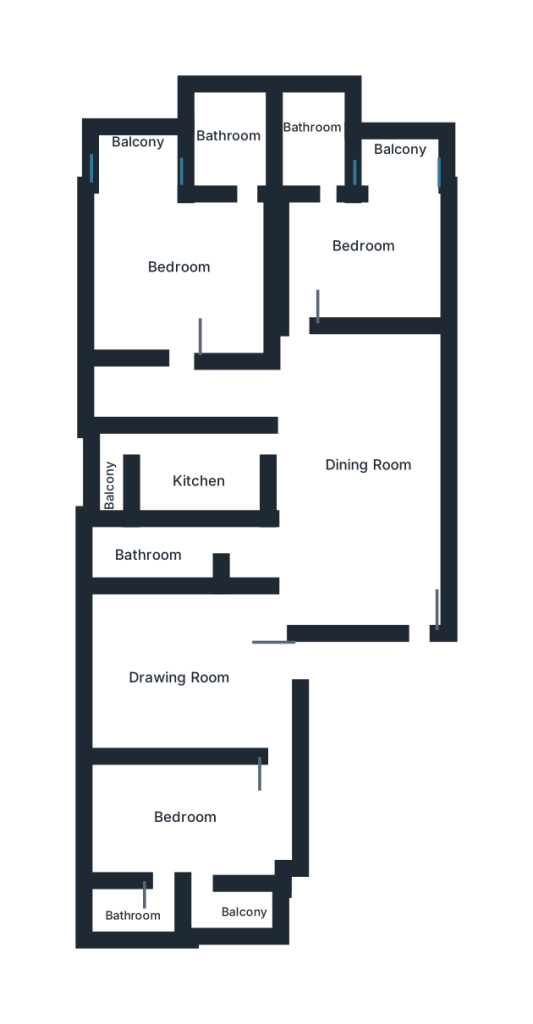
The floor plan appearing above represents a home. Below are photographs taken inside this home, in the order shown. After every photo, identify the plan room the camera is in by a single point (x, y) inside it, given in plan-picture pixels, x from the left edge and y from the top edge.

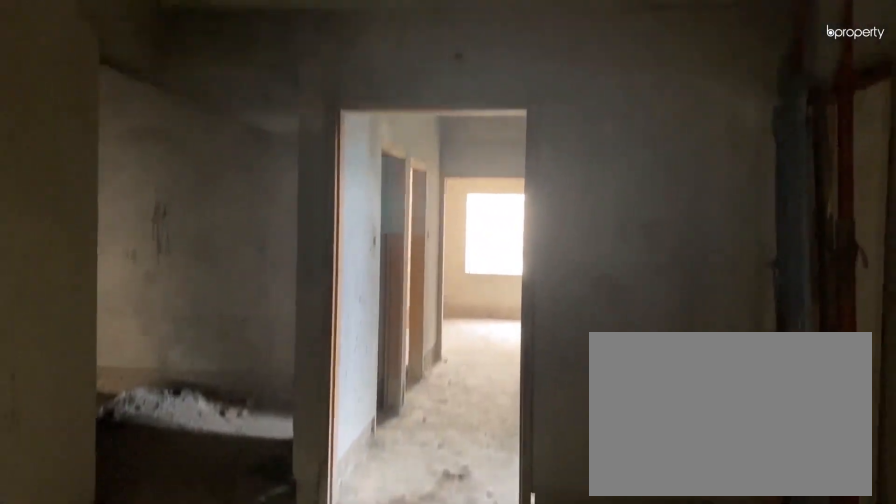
(172, 671)
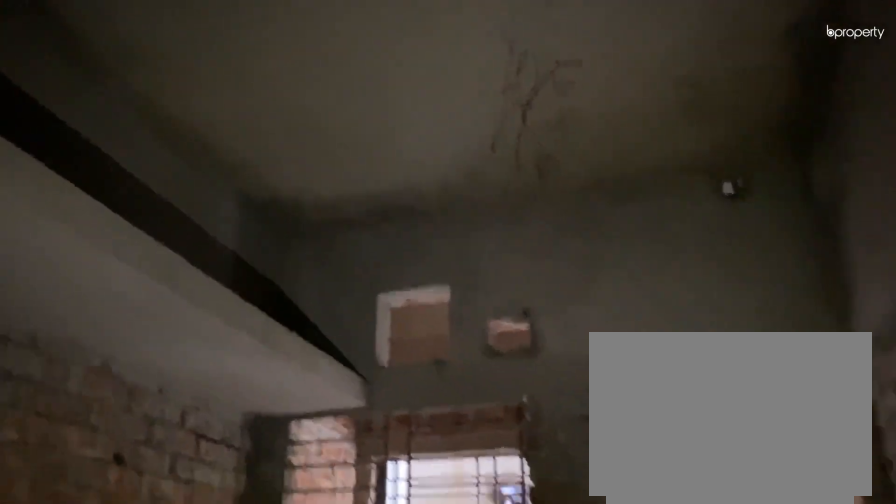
(206, 477)
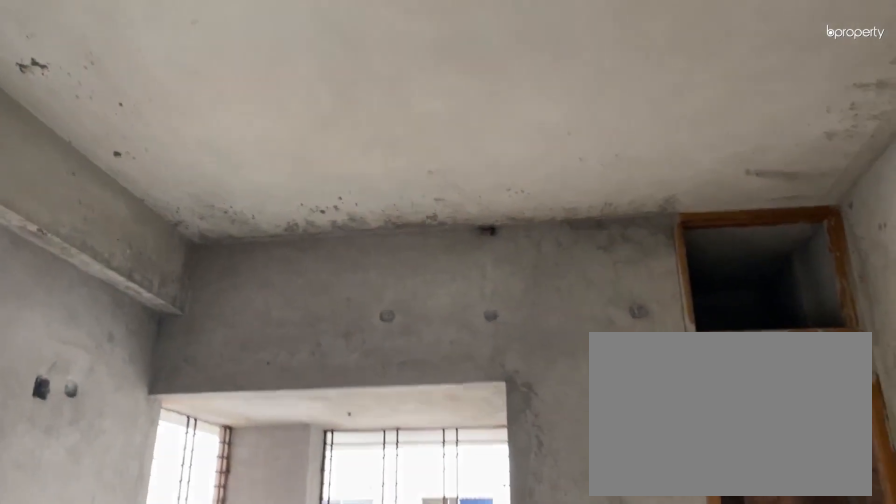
(172, 275)
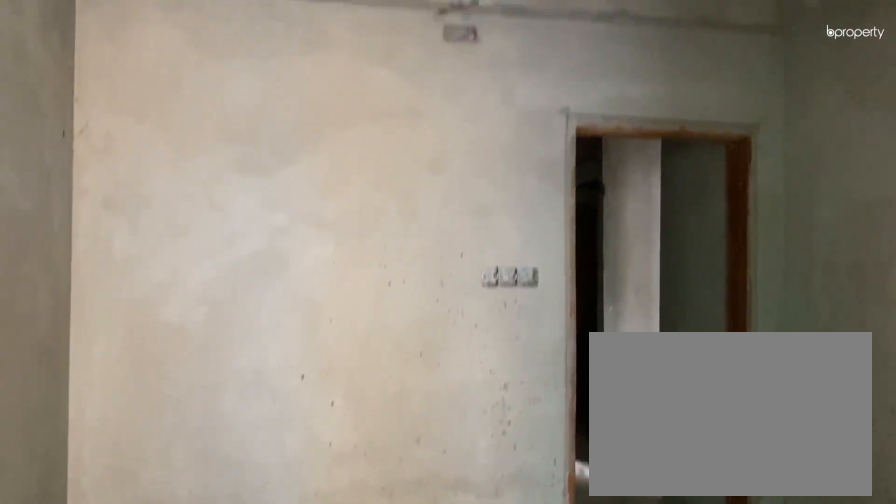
(373, 250)
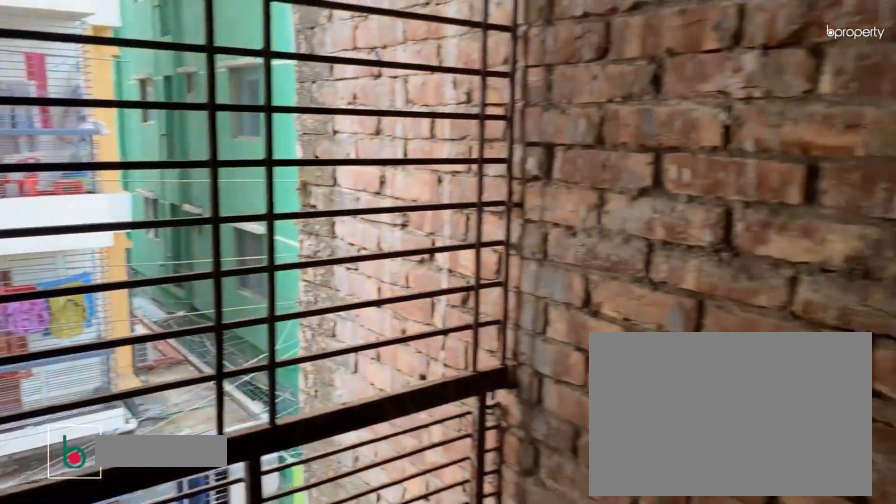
(397, 154)
